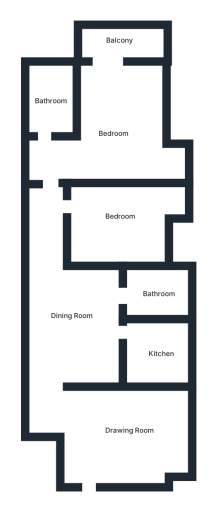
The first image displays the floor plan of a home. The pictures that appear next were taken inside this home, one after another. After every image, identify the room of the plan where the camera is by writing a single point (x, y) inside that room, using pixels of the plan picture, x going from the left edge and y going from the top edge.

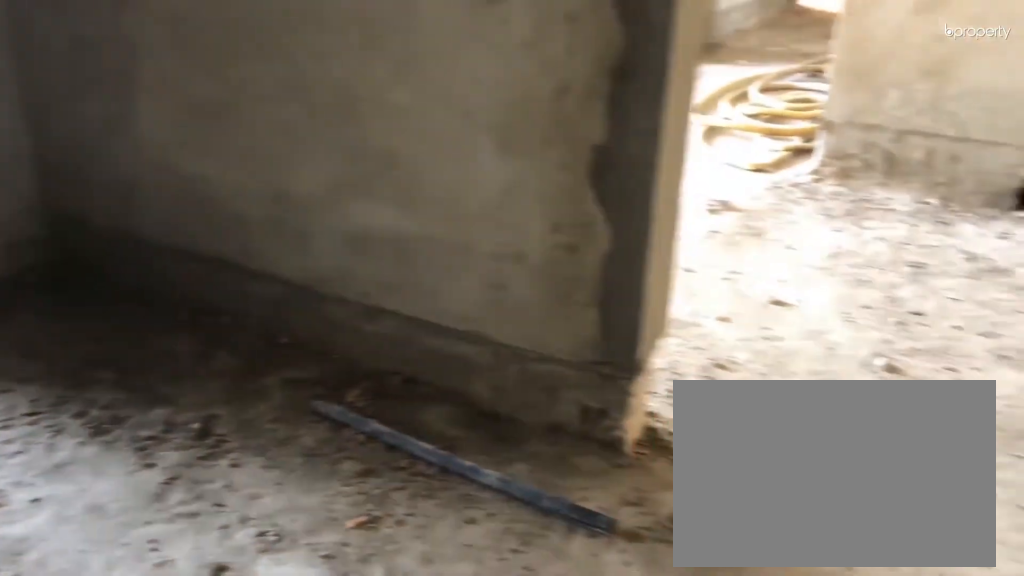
(90, 333)
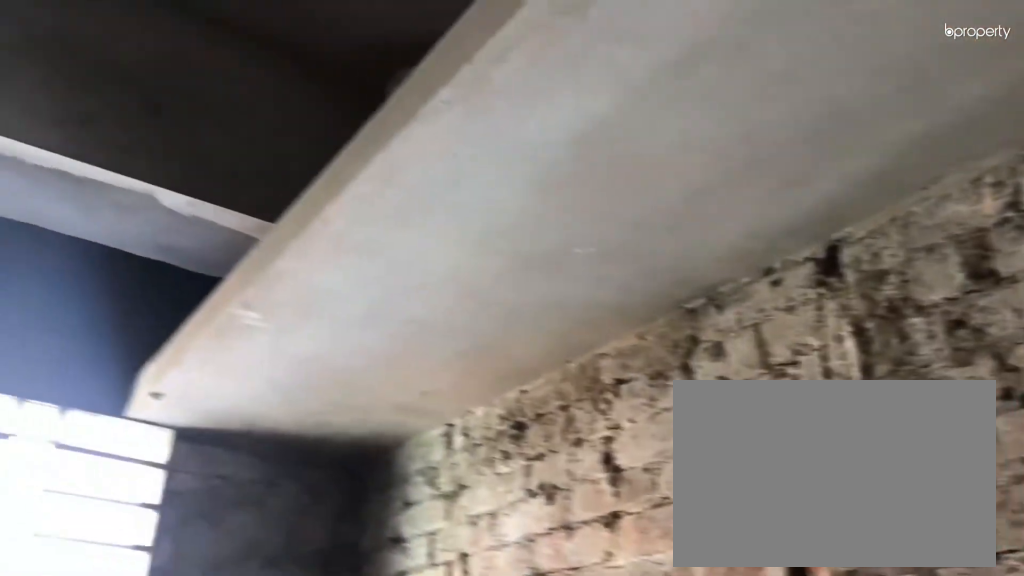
(90, 333)
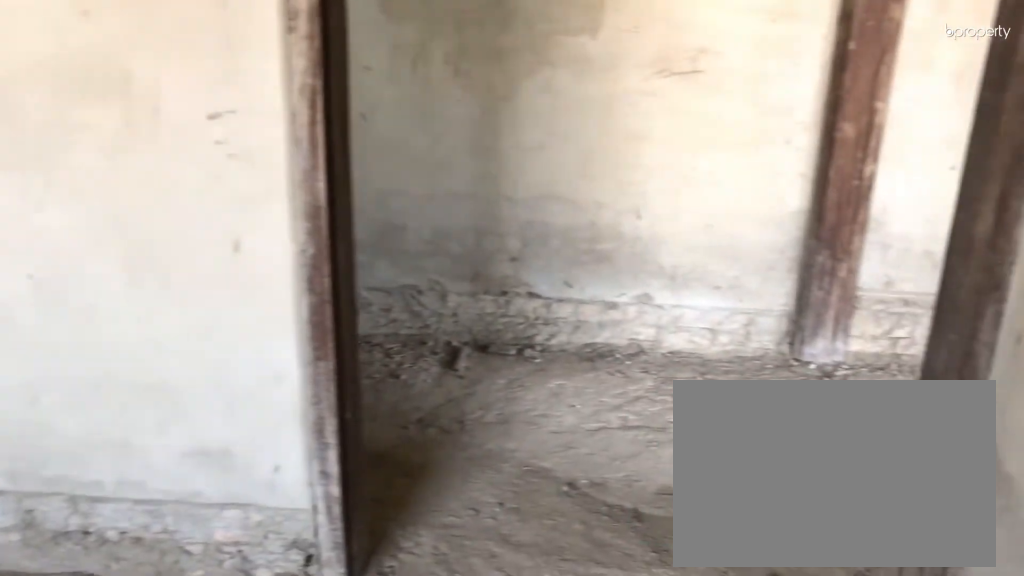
(111, 214)
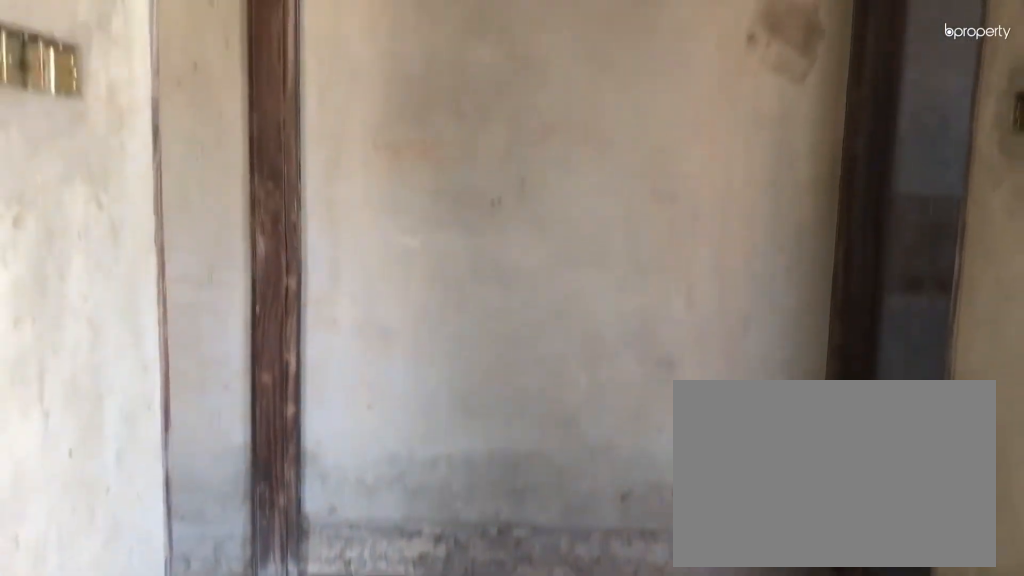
(108, 107)
